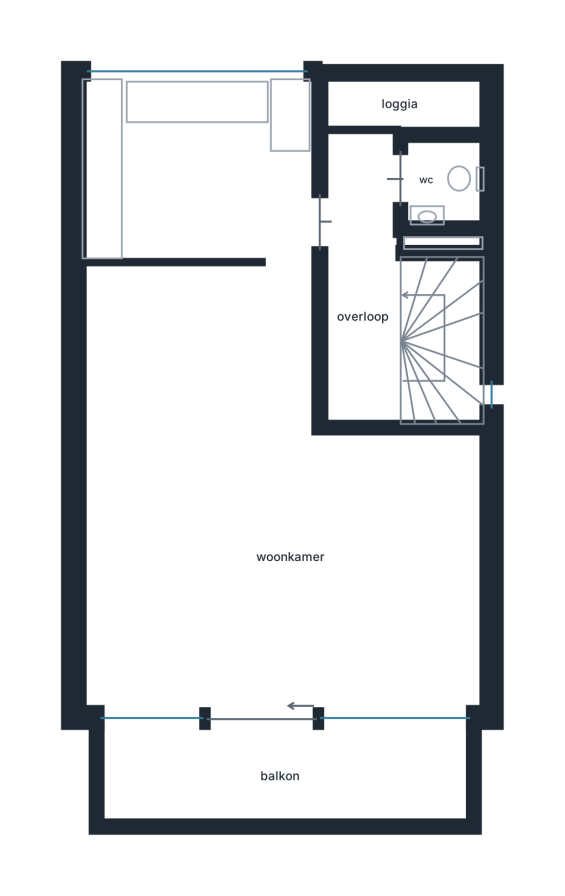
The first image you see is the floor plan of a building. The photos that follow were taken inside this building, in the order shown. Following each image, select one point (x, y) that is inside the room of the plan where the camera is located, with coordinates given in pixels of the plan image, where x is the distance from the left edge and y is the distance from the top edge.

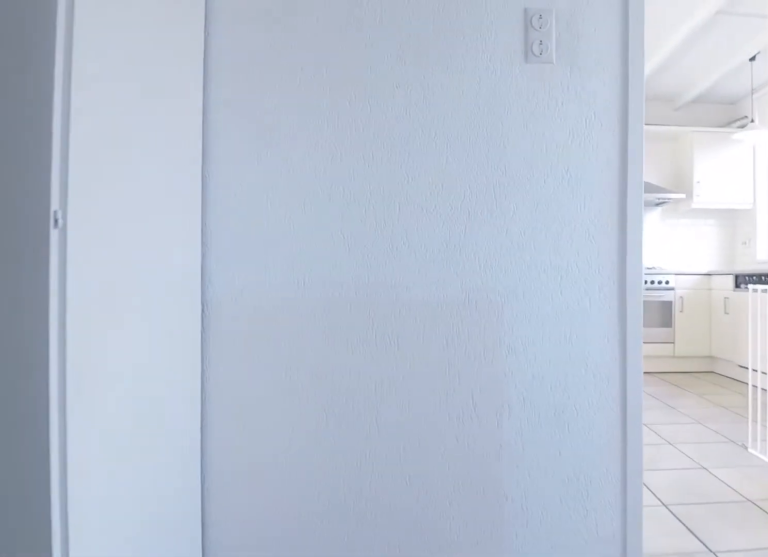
(361, 281)
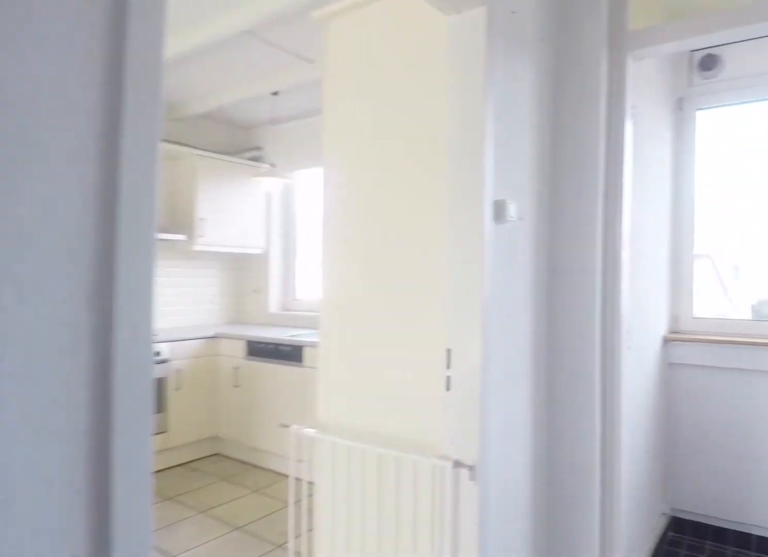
(361, 281)
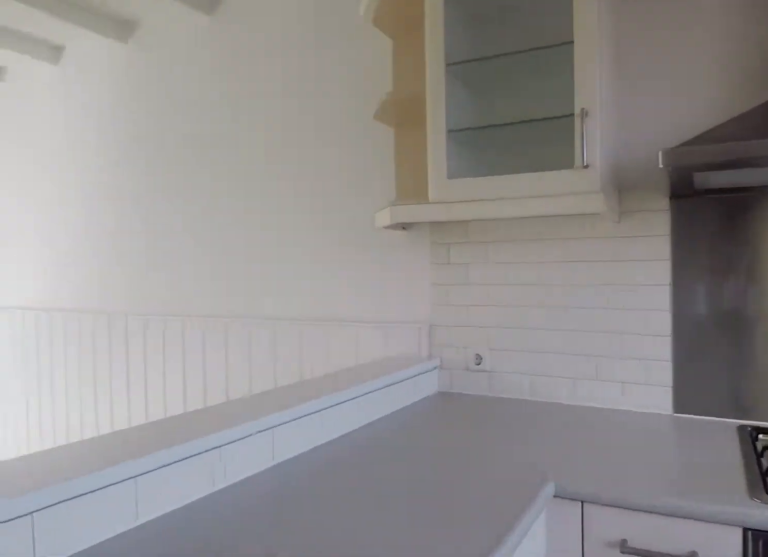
(174, 131)
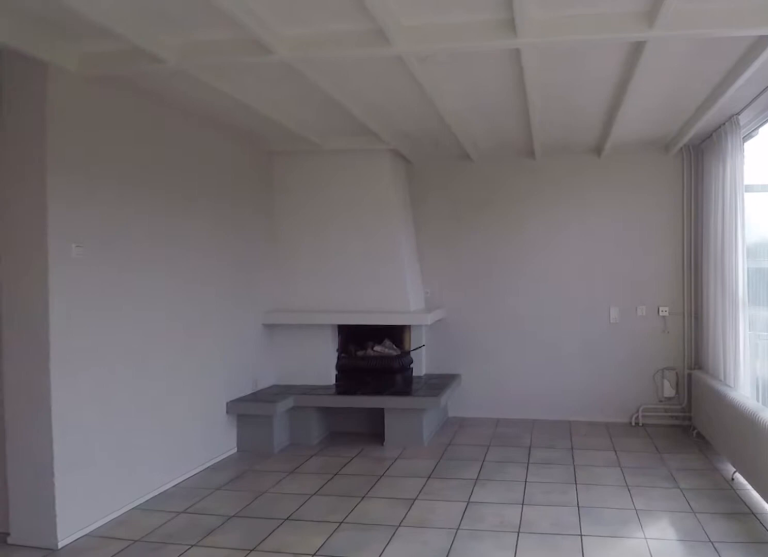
(413, 578)
